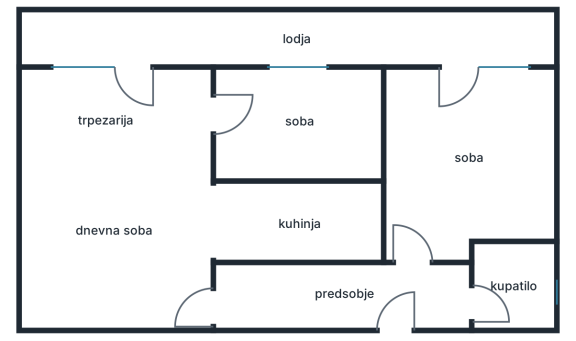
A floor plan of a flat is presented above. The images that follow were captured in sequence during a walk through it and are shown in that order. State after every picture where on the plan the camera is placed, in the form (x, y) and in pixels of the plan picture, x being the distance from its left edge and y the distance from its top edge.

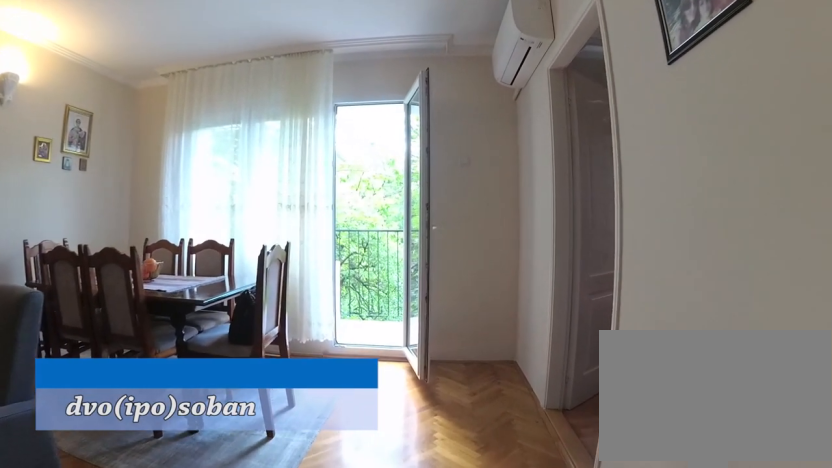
(192, 230)
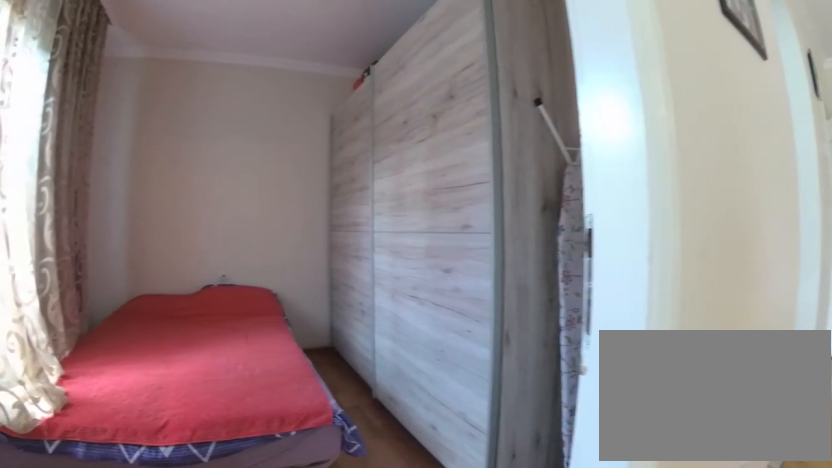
(161, 124)
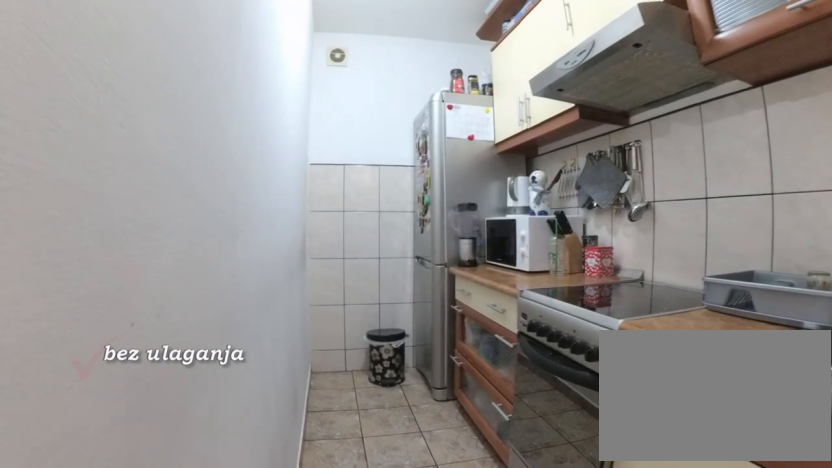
(217, 217)
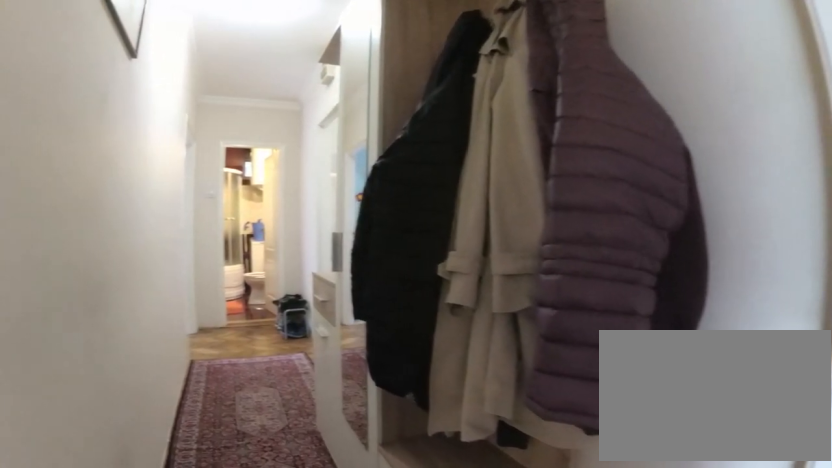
(181, 274)
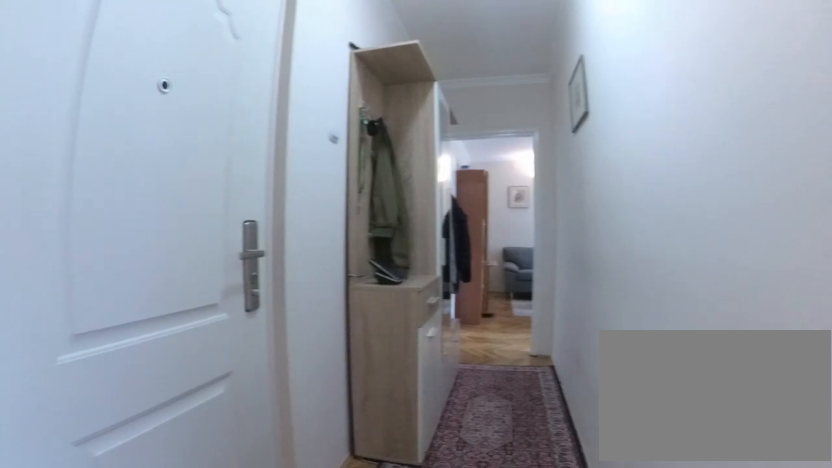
(446, 295)
